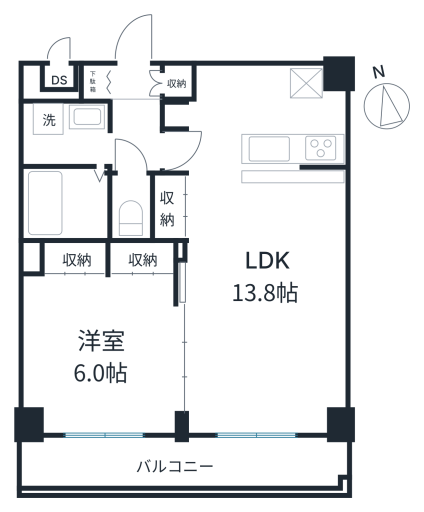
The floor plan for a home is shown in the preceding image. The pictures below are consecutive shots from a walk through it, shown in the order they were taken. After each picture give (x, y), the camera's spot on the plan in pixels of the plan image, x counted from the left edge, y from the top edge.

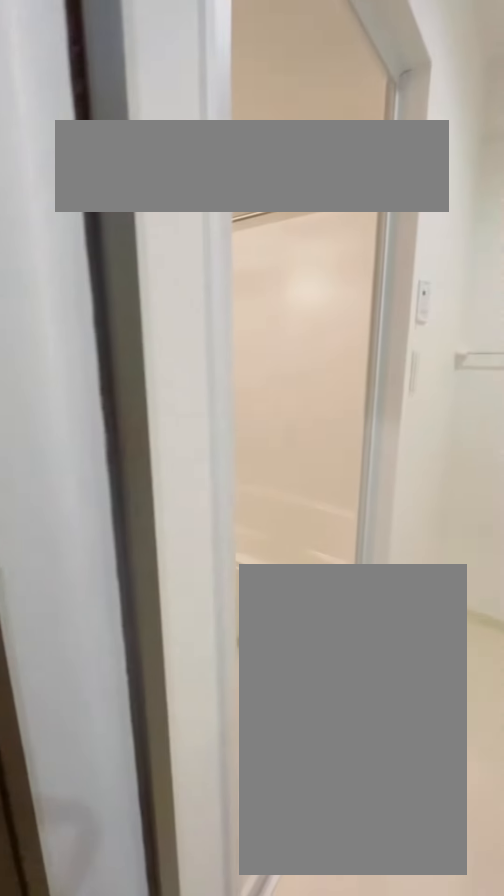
(64, 138)
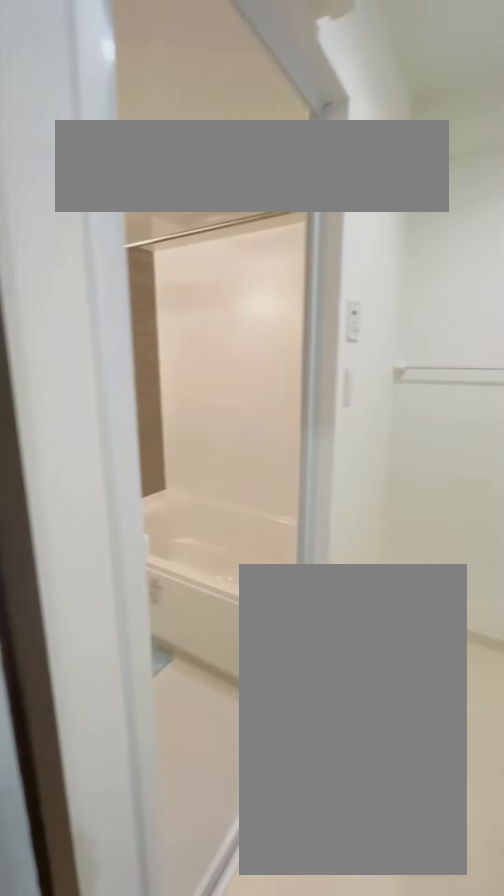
(63, 138)
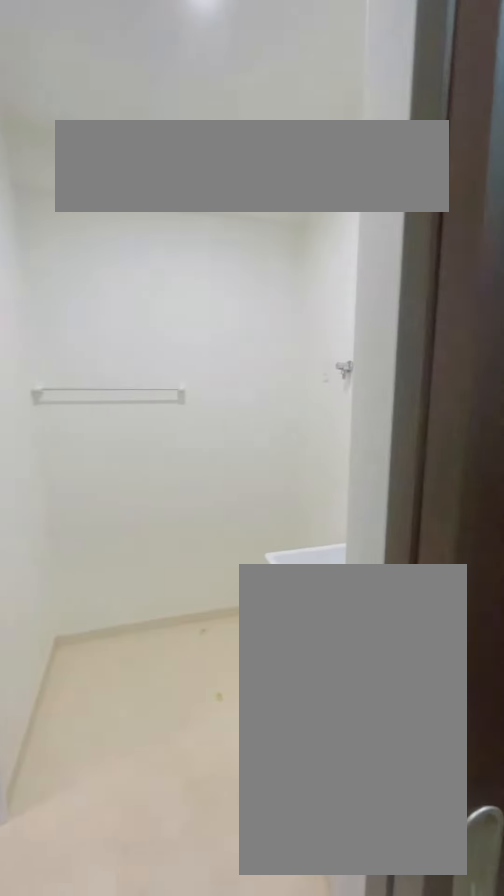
(66, 146)
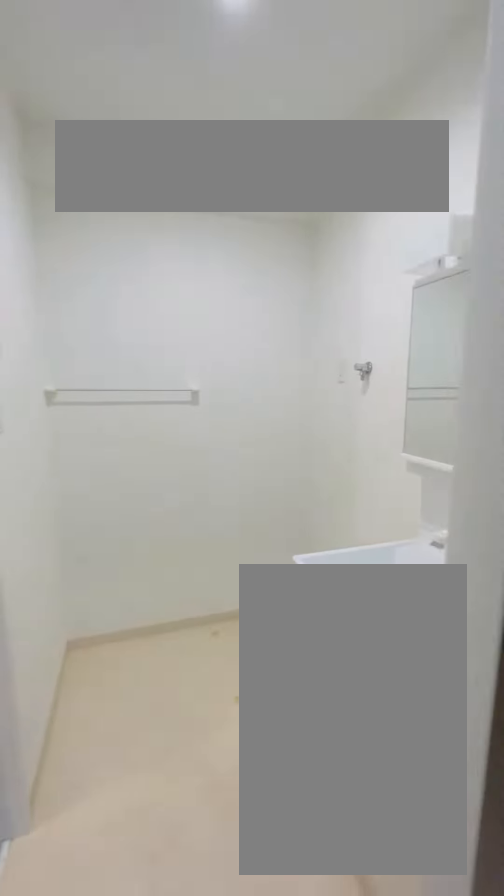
(63, 138)
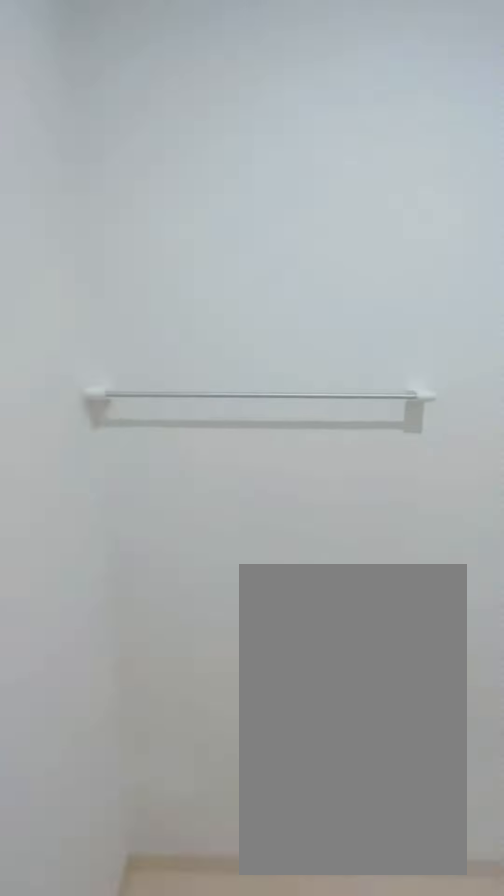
(60, 175)
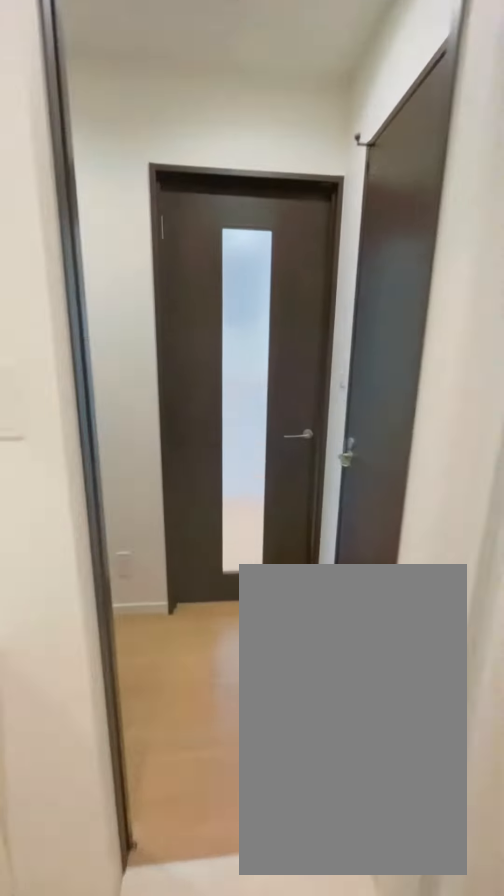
(68, 166)
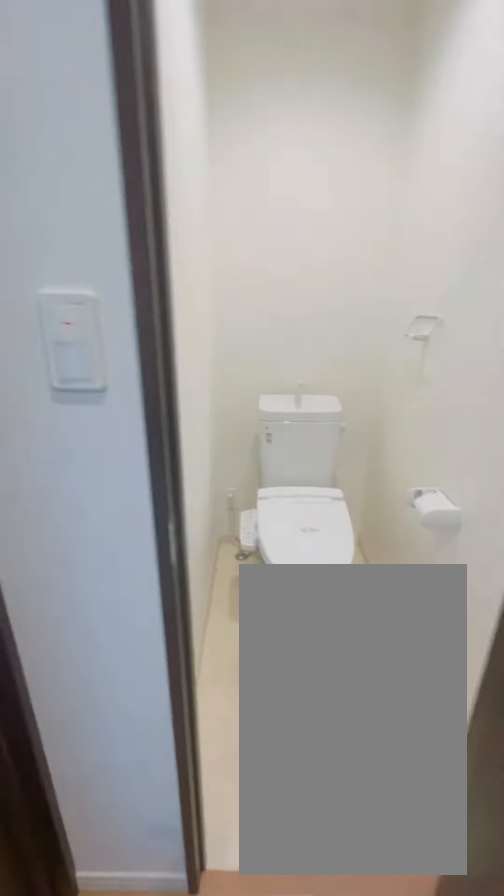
(134, 190)
